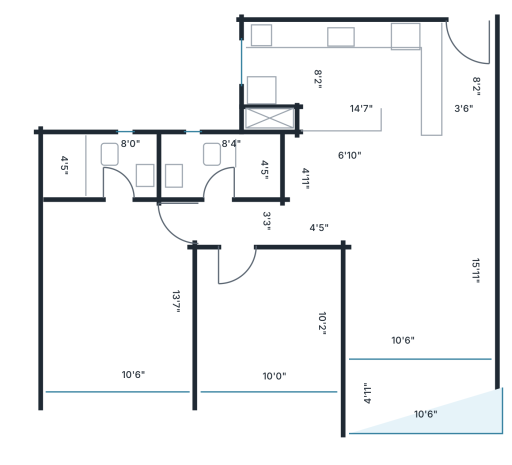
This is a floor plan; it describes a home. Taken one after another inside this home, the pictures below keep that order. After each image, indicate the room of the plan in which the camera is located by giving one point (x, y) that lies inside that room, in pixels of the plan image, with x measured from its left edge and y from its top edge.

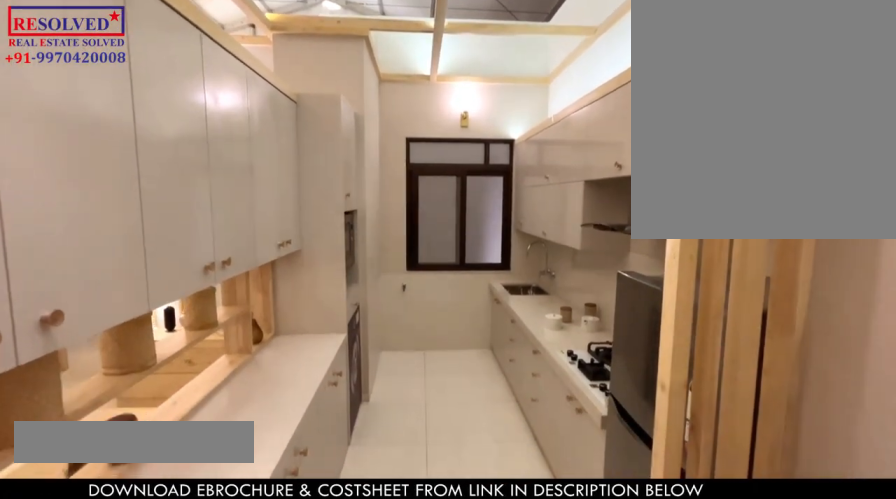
(344, 75)
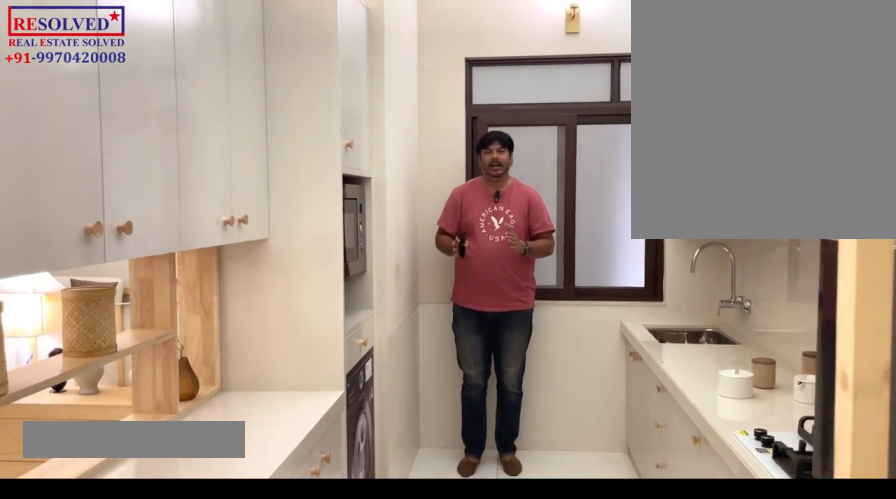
(344, 75)
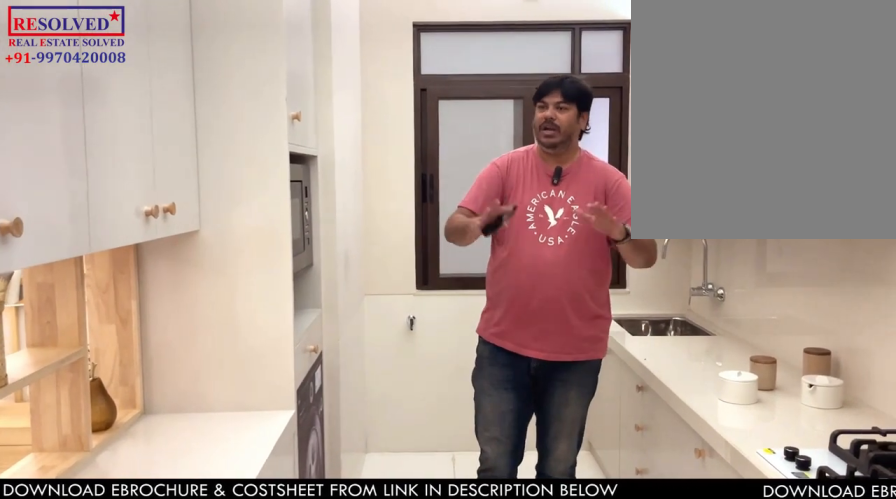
(344, 75)
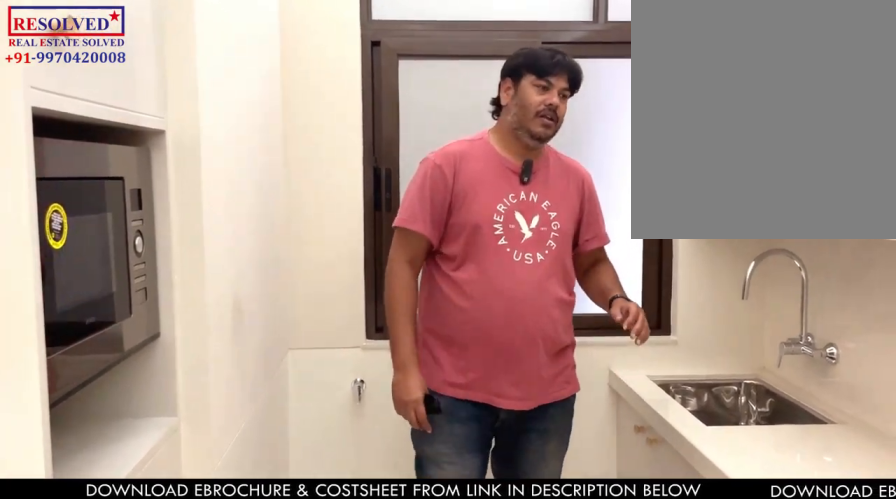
(344, 75)
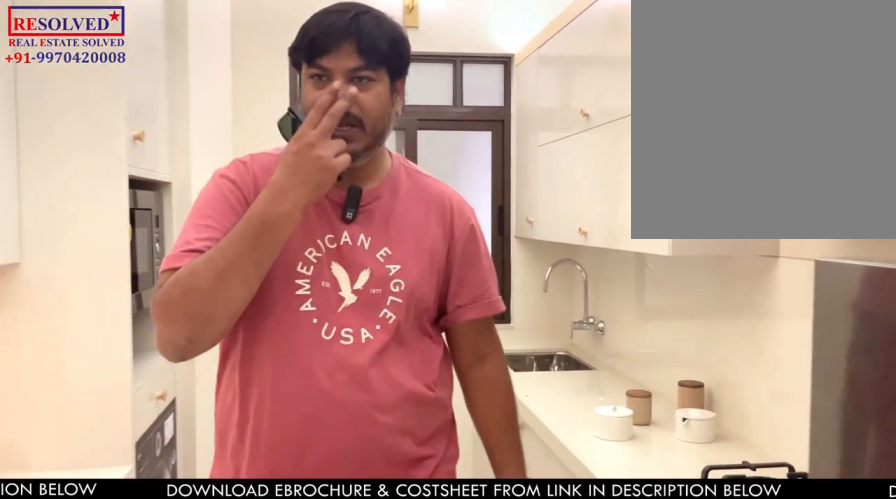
(344, 75)
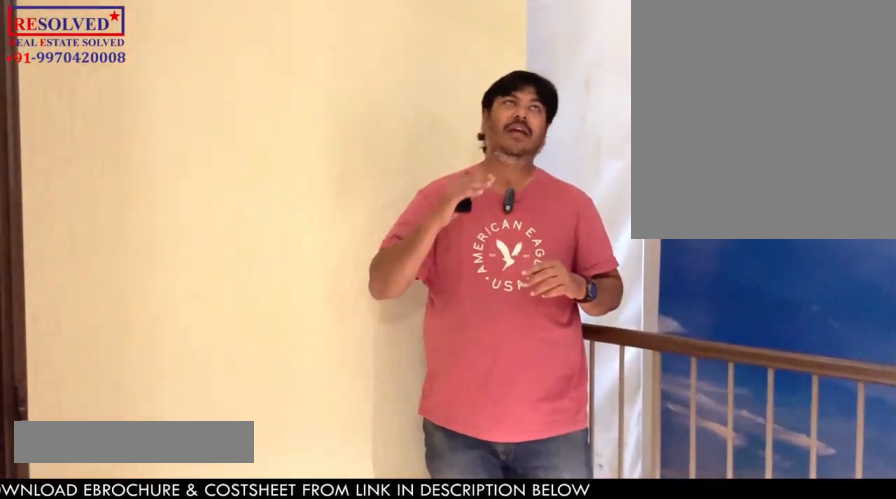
(420, 394)
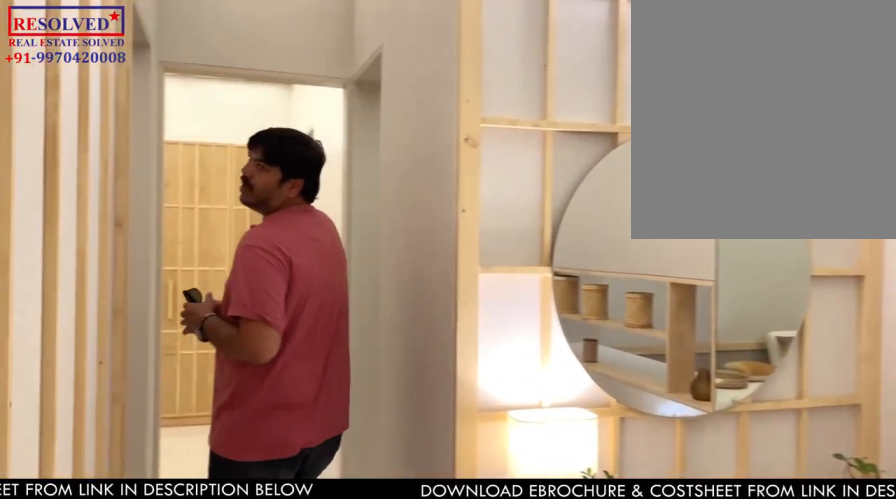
(238, 223)
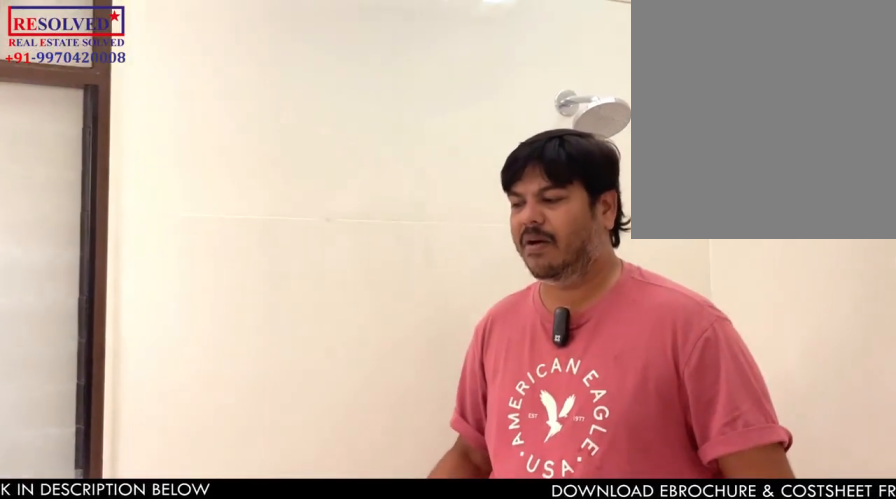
(221, 166)
